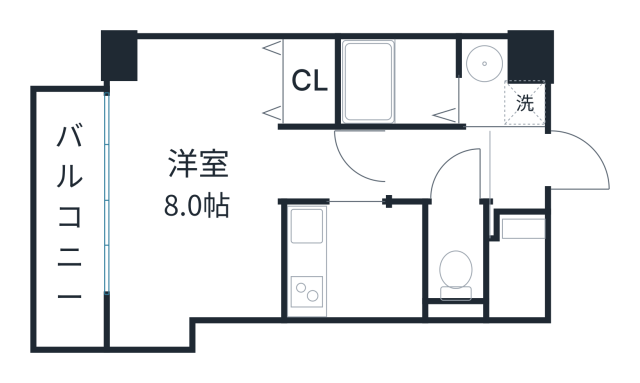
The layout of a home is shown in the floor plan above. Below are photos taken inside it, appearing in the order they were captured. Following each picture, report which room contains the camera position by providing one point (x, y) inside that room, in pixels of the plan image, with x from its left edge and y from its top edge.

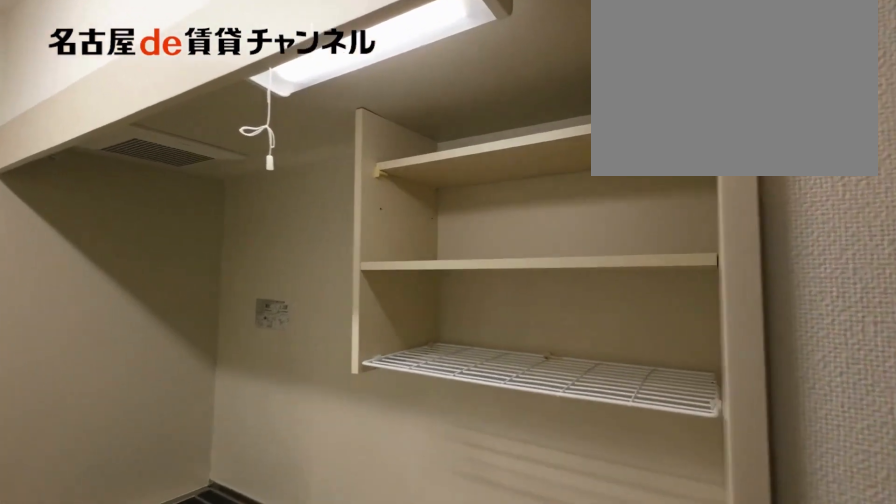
(353, 260)
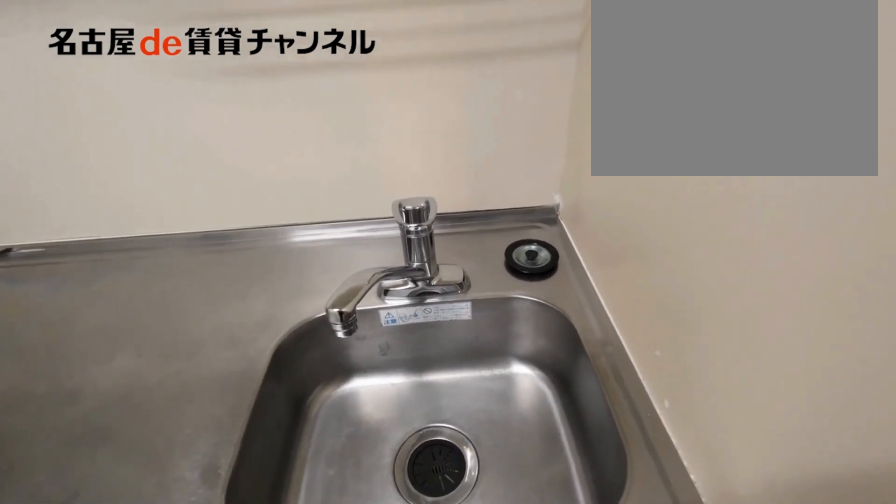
(353, 260)
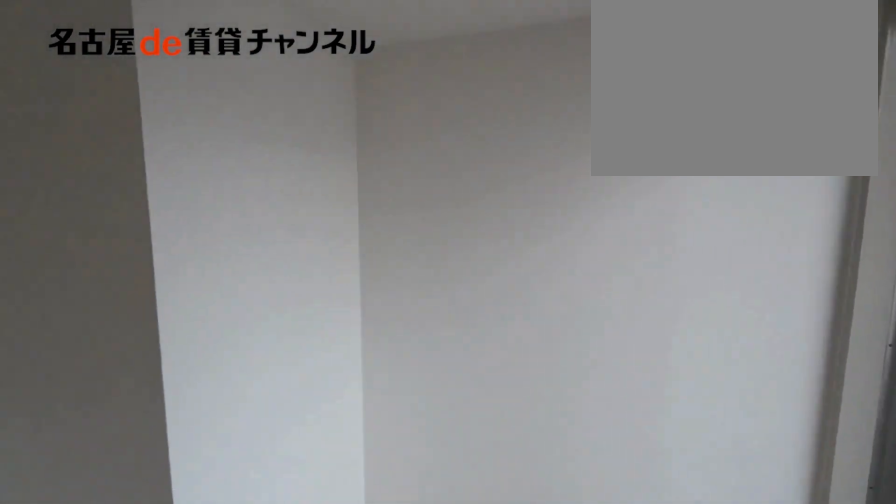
(212, 184)
